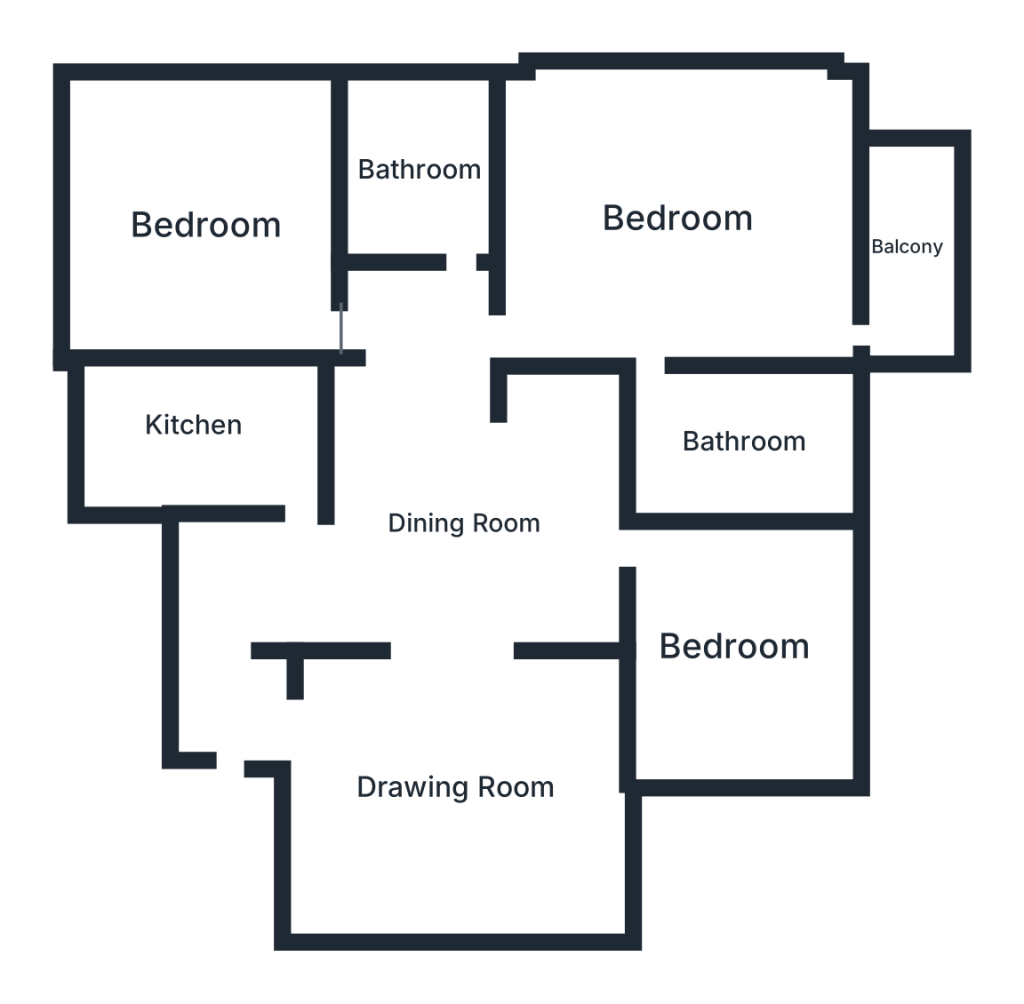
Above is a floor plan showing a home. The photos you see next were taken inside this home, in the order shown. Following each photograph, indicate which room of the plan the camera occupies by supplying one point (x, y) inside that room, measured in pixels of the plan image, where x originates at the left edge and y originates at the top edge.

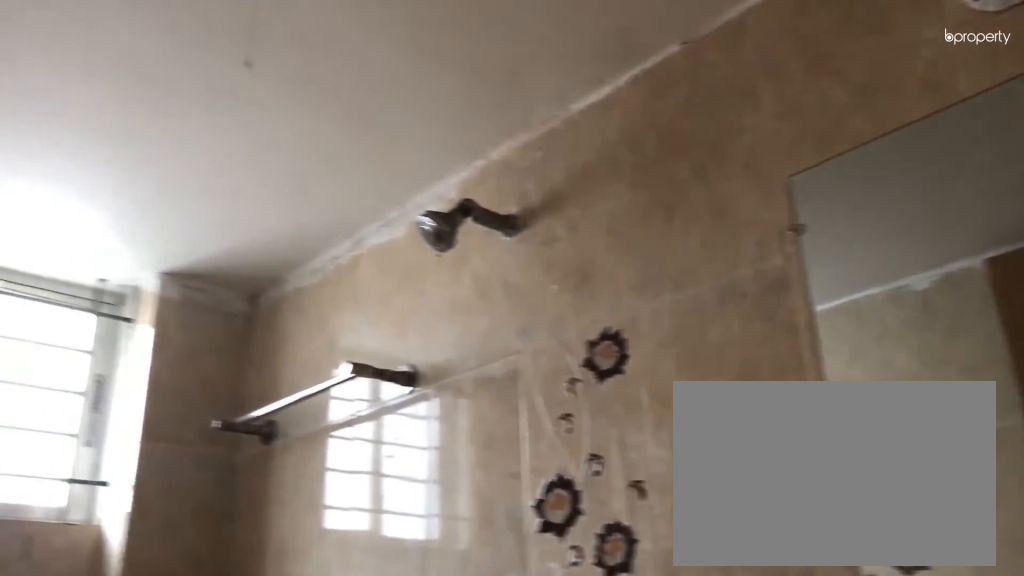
(424, 166)
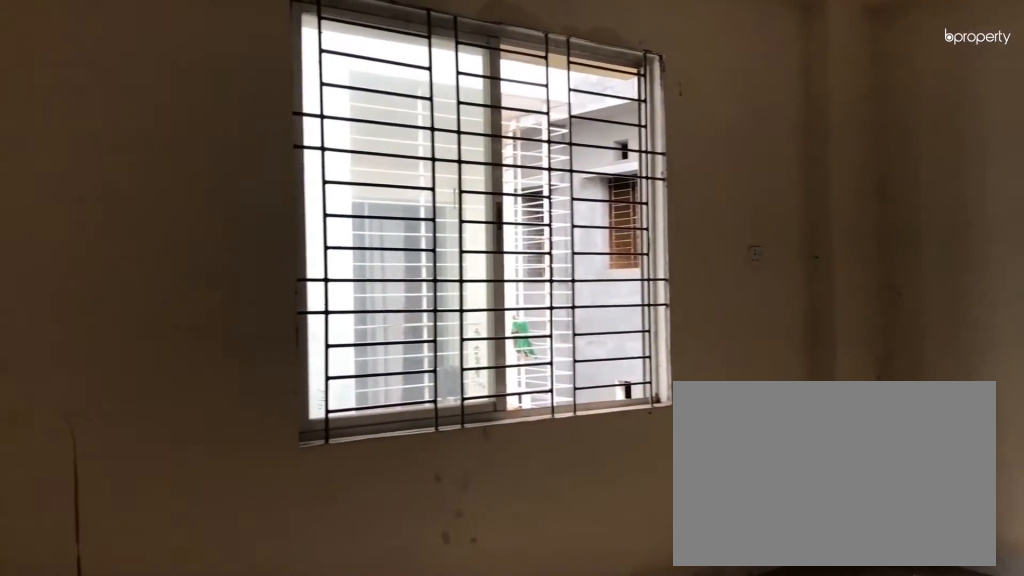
(681, 221)
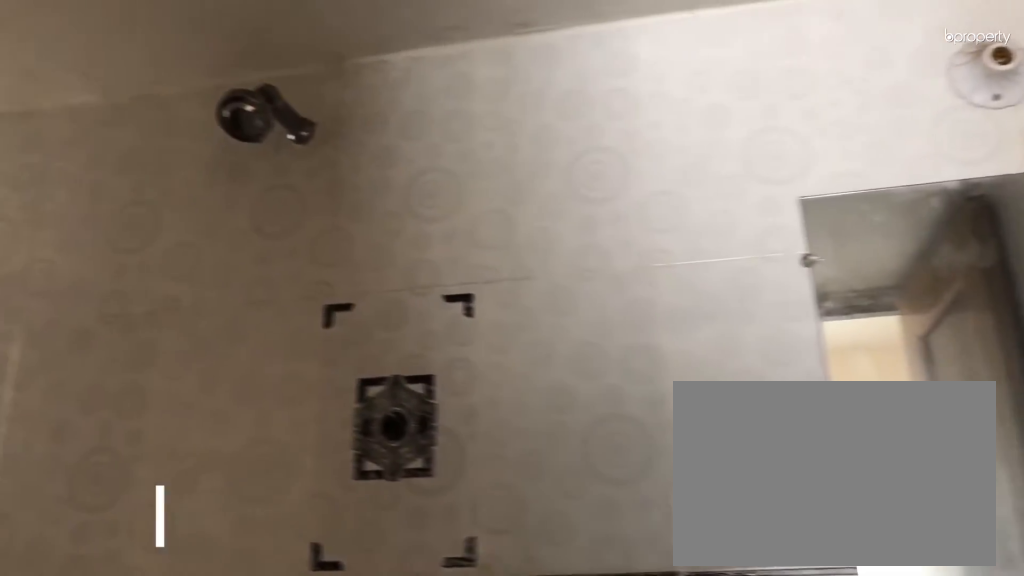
(736, 440)
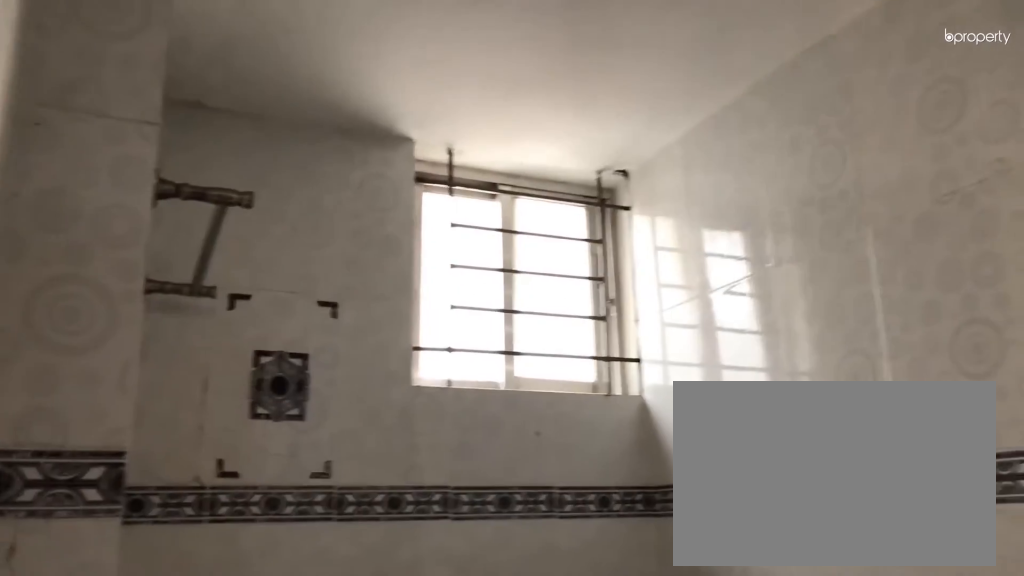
(736, 440)
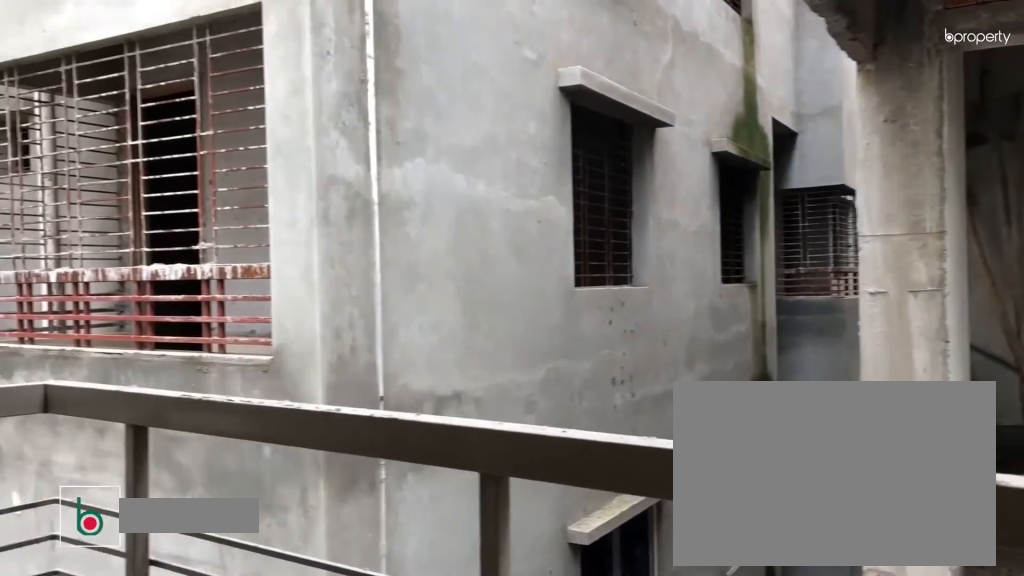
(908, 245)
